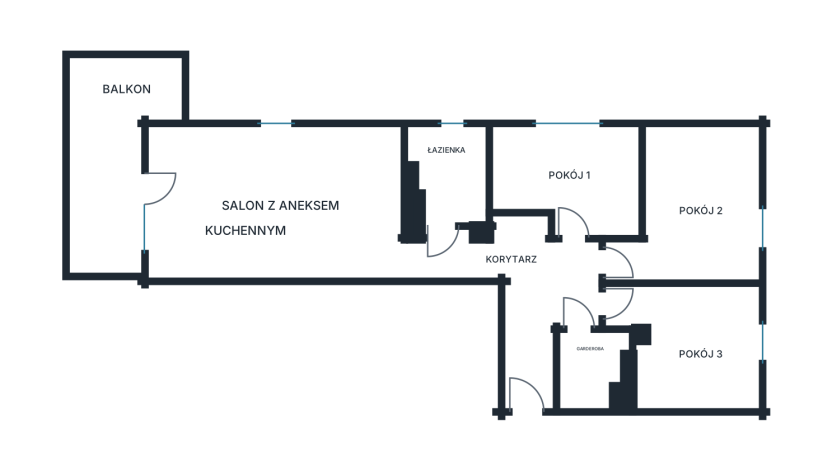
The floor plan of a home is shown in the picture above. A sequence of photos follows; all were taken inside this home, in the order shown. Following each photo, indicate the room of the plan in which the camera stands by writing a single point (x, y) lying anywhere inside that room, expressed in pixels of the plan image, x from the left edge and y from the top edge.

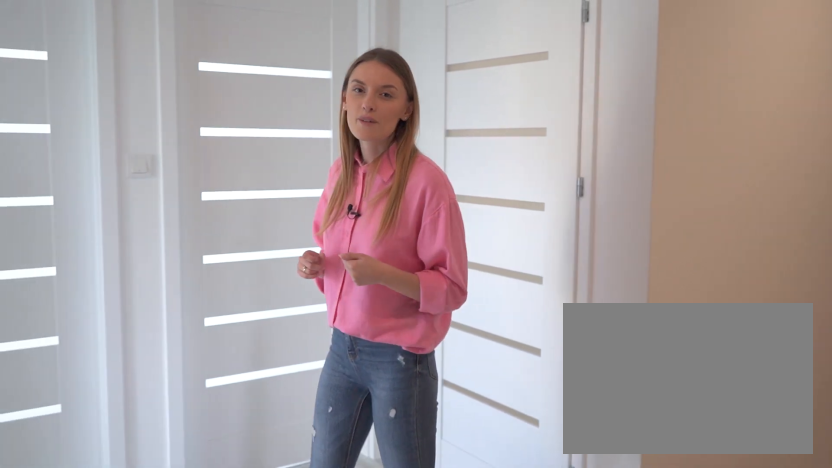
(521, 287)
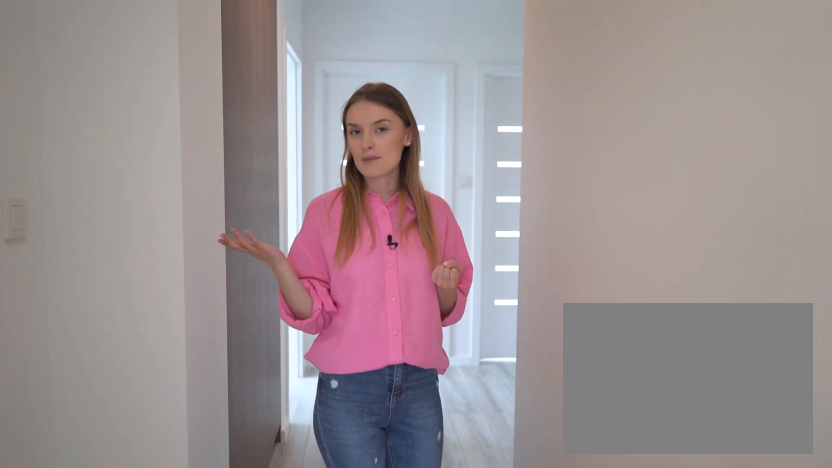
(521, 287)
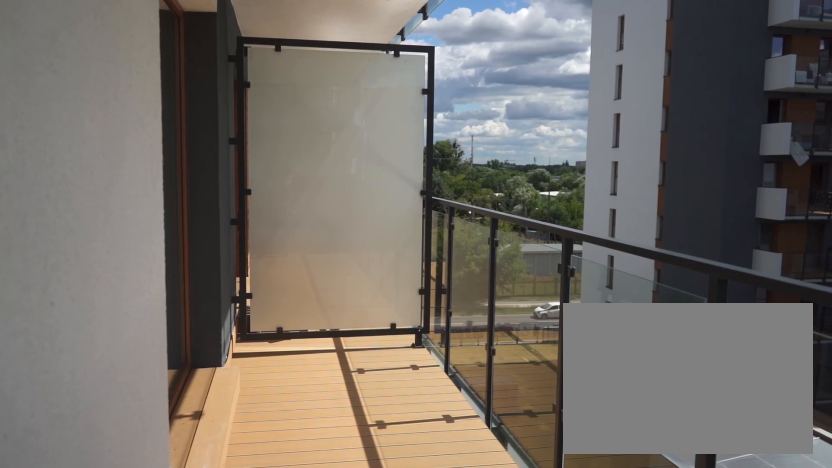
(114, 156)
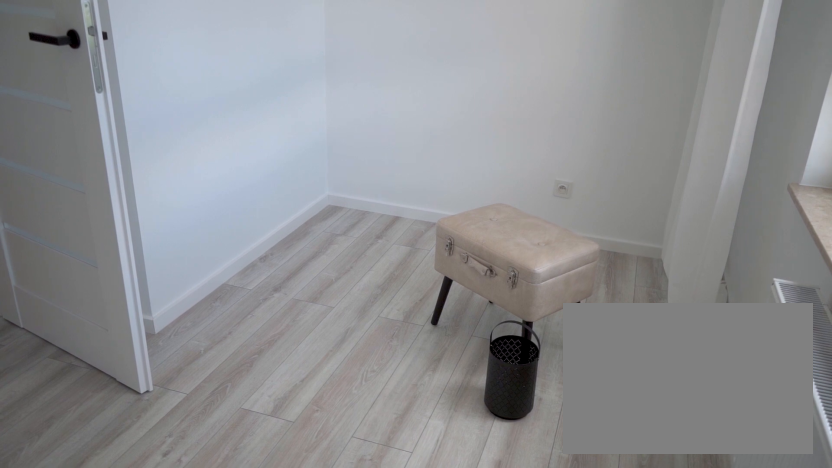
(570, 175)
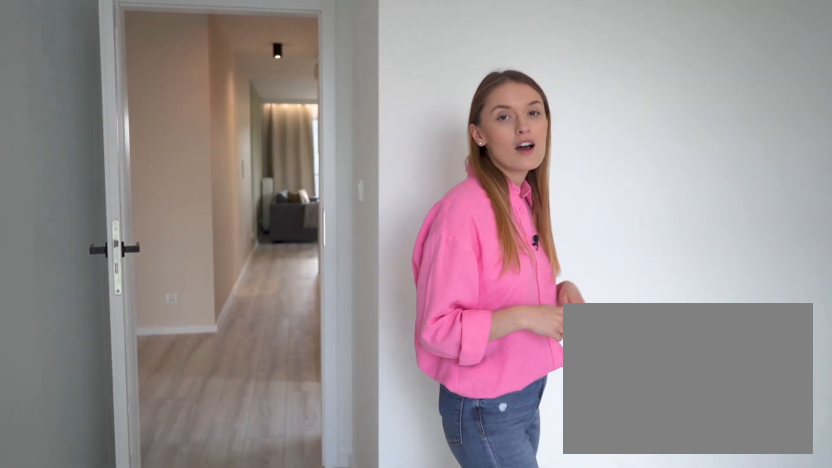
(698, 207)
